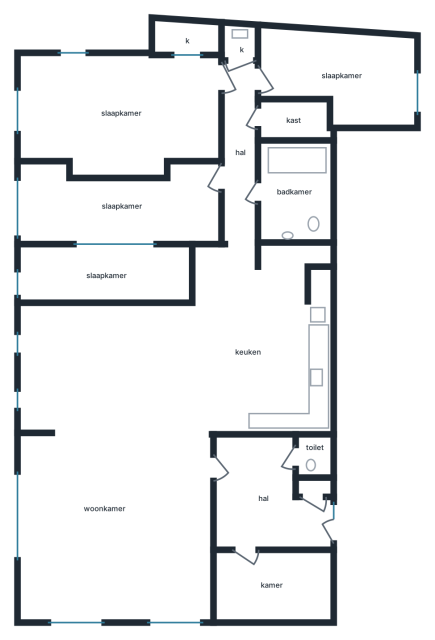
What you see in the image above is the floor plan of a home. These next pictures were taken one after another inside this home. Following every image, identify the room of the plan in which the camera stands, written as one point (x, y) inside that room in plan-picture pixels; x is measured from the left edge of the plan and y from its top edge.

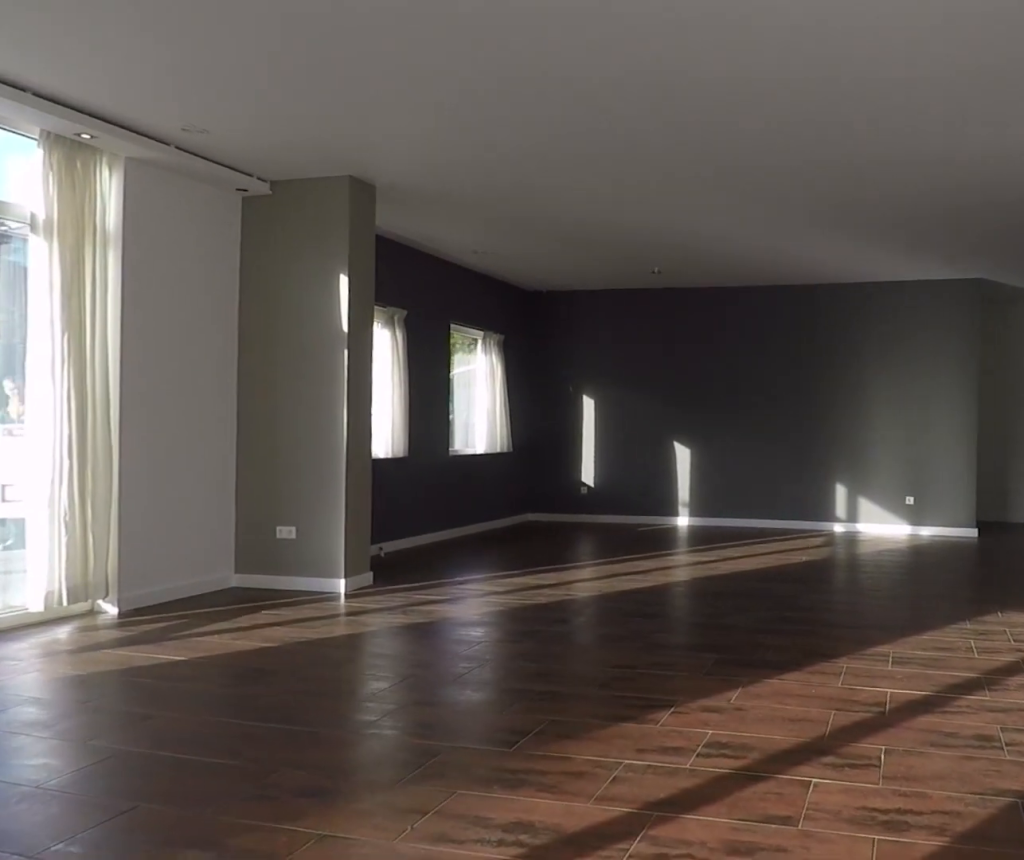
(114, 464)
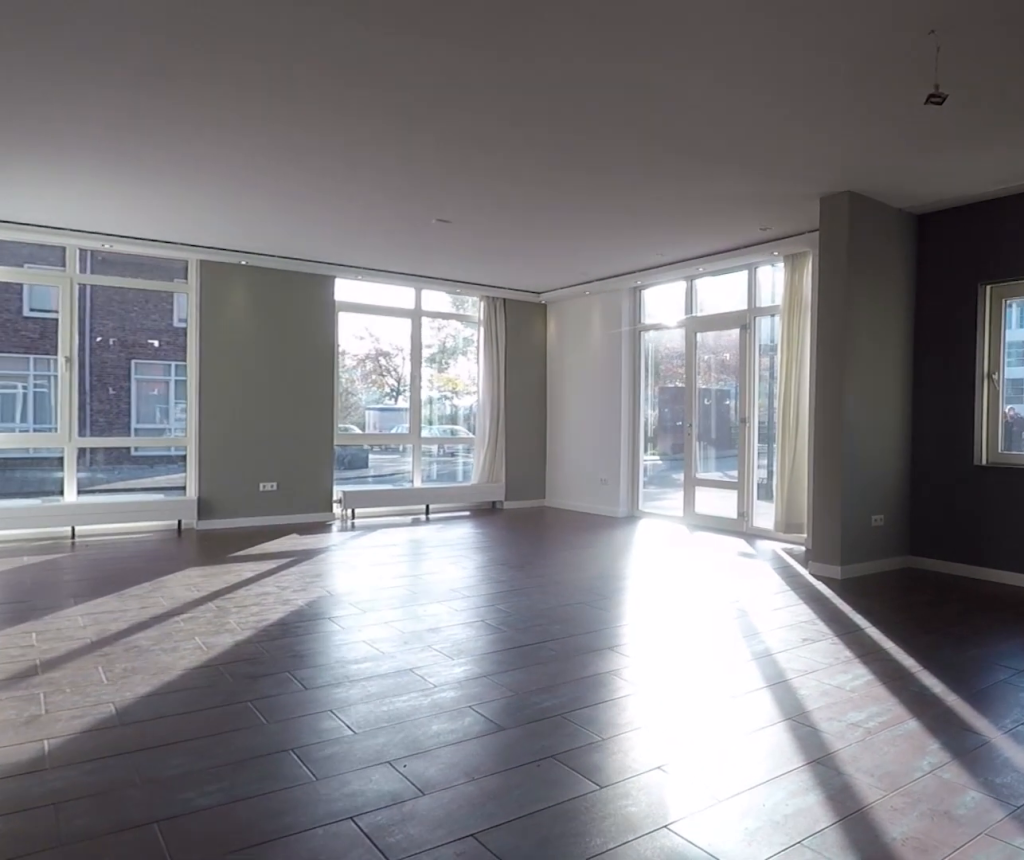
(114, 464)
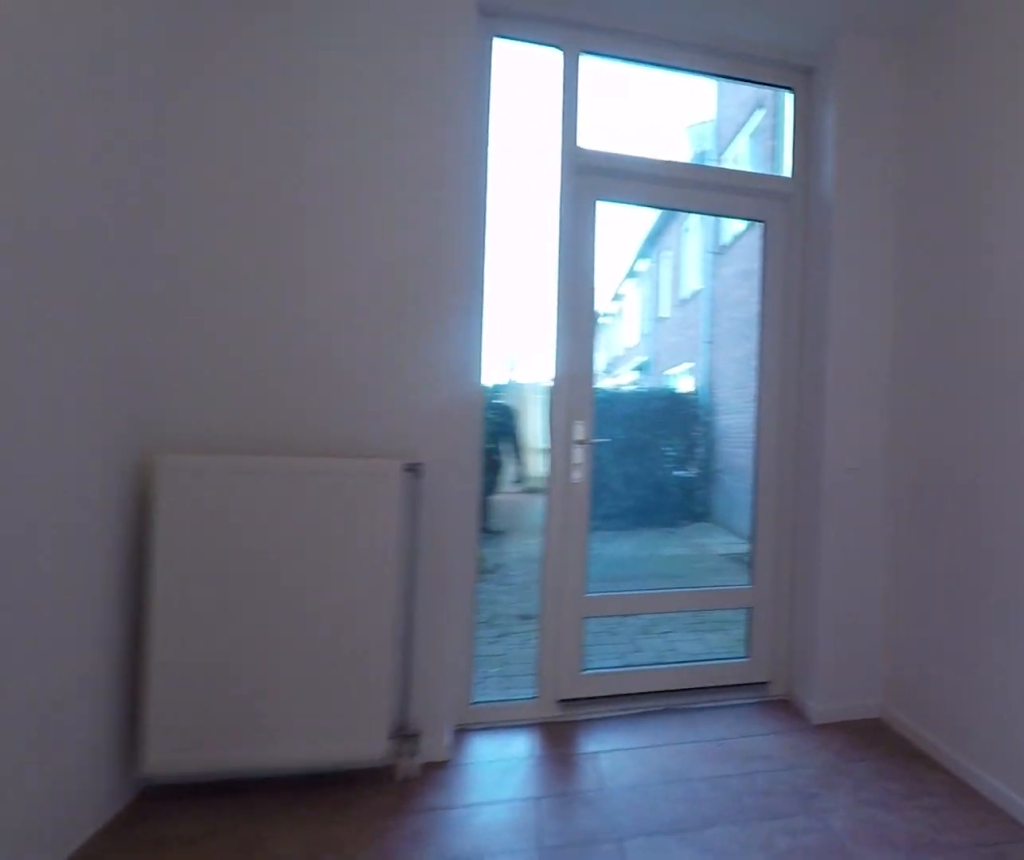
(341, 74)
